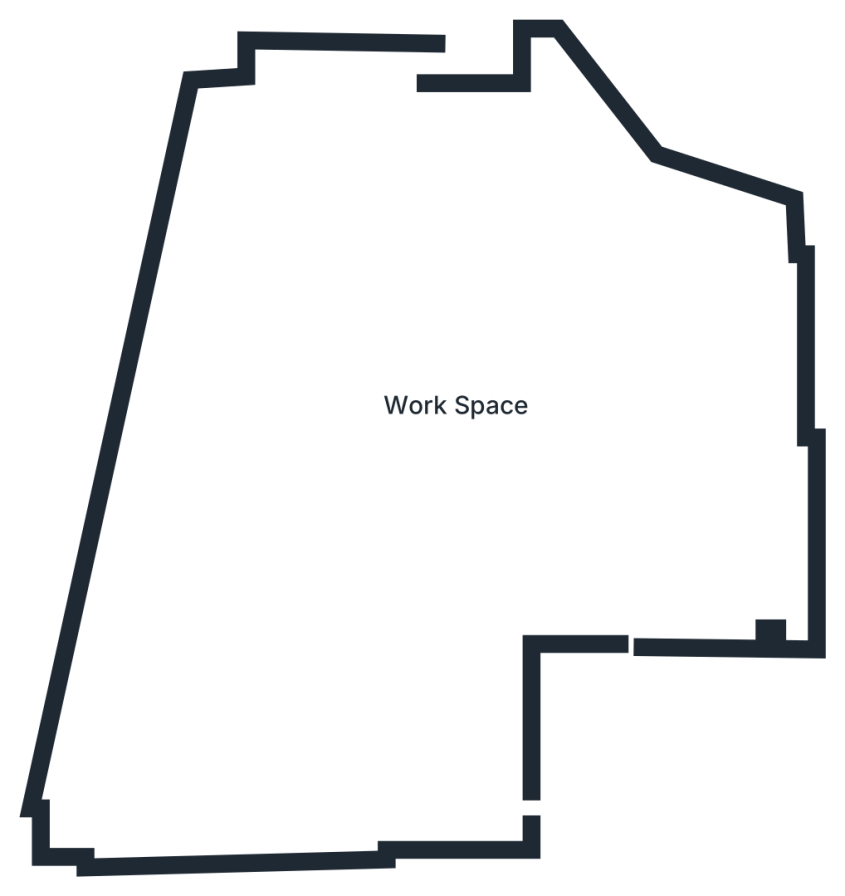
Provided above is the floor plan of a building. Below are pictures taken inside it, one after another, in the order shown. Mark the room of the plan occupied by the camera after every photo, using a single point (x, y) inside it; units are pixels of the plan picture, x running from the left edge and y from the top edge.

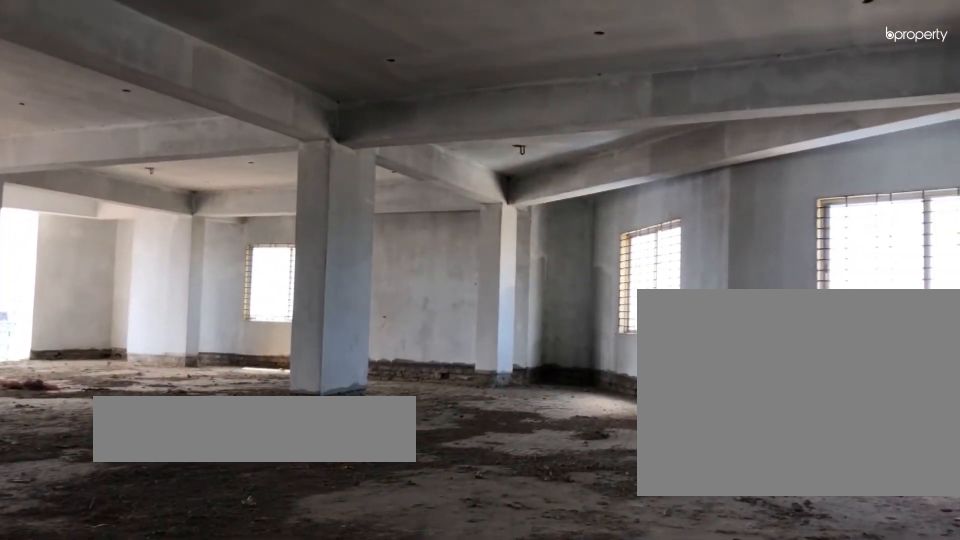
(600, 493)
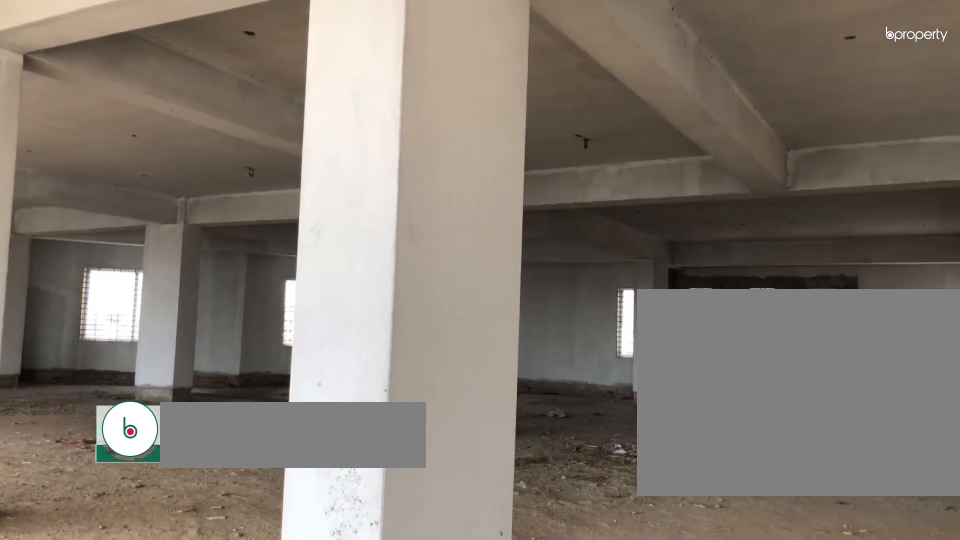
(437, 433)
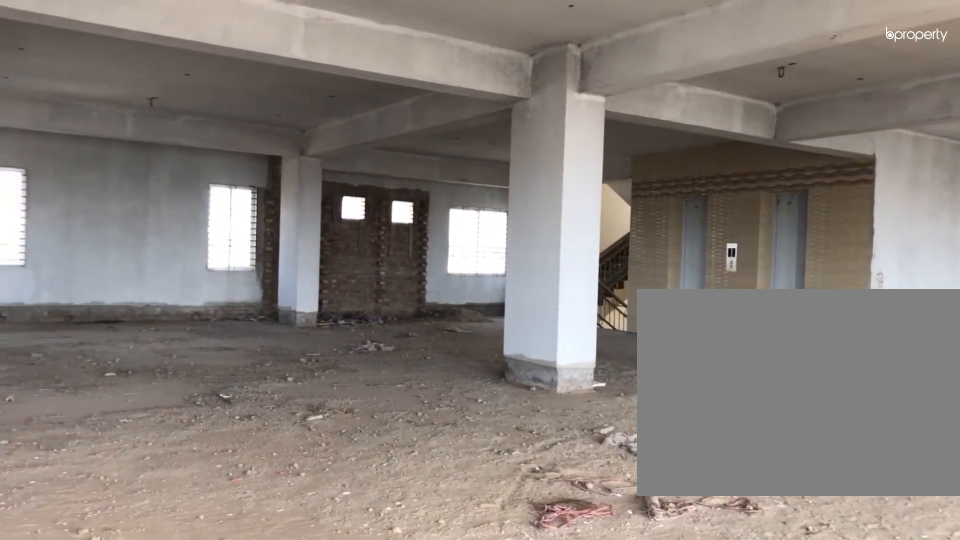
(437, 433)
